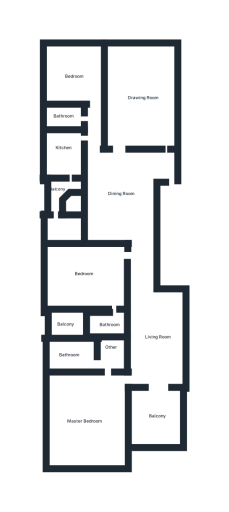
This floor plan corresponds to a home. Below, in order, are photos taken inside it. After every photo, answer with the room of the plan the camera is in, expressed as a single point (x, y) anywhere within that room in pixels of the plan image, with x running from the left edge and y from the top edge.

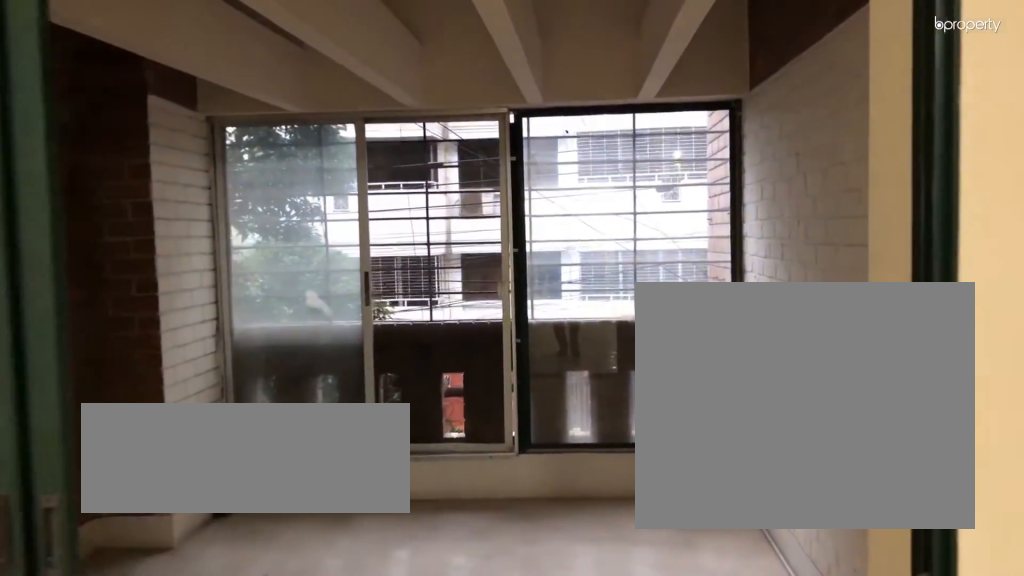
(155, 416)
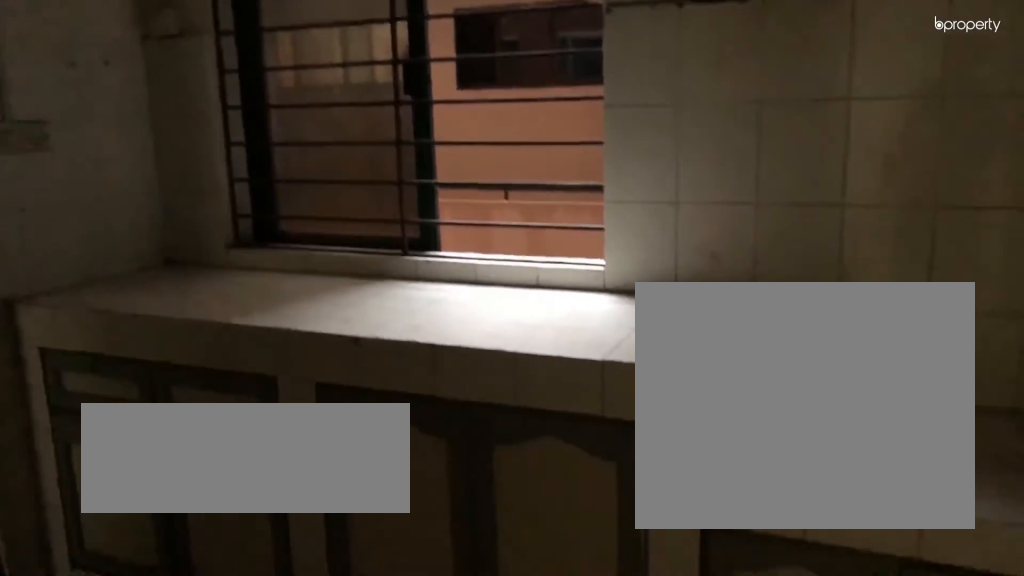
(66, 160)
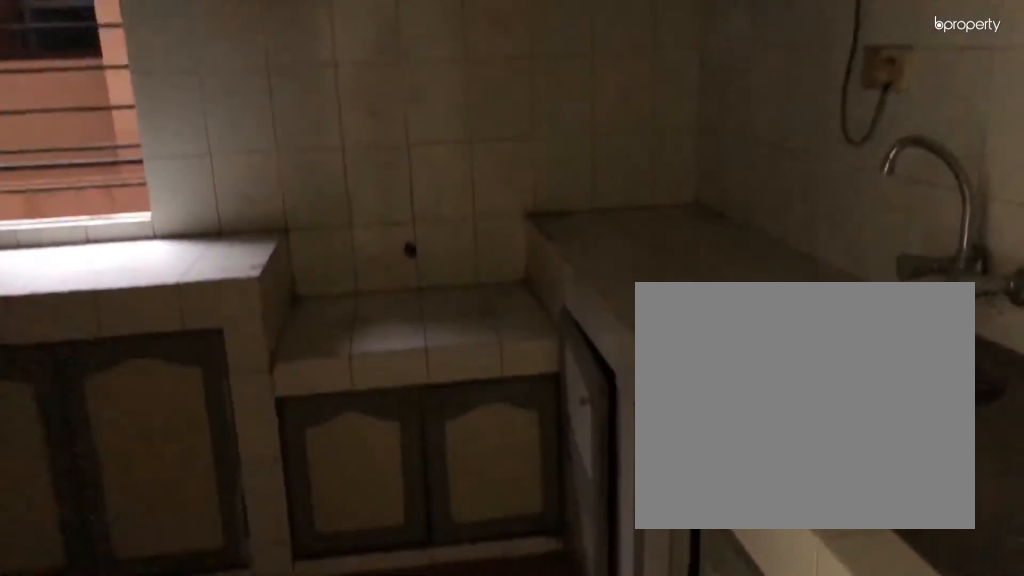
(66, 160)
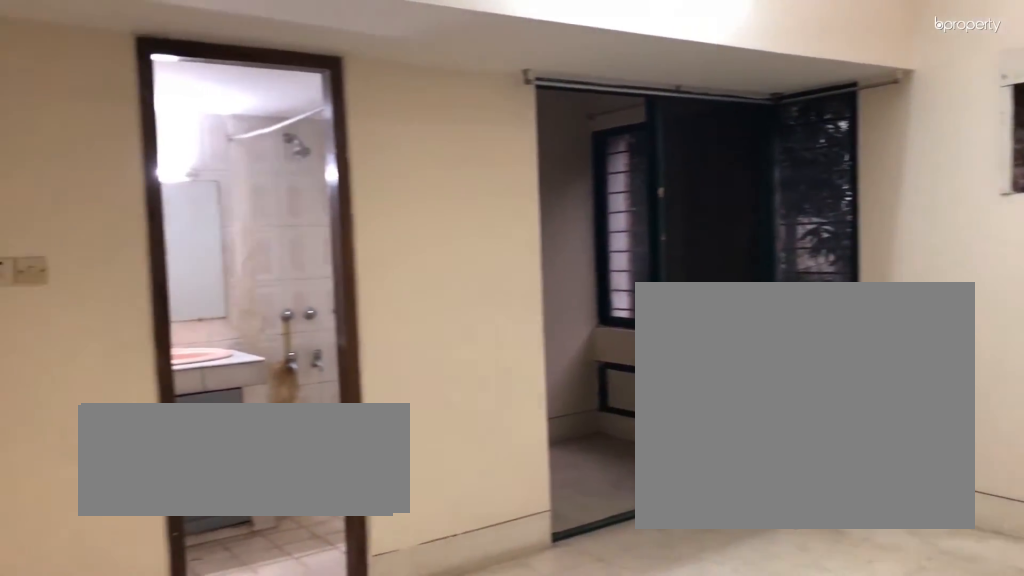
(86, 271)
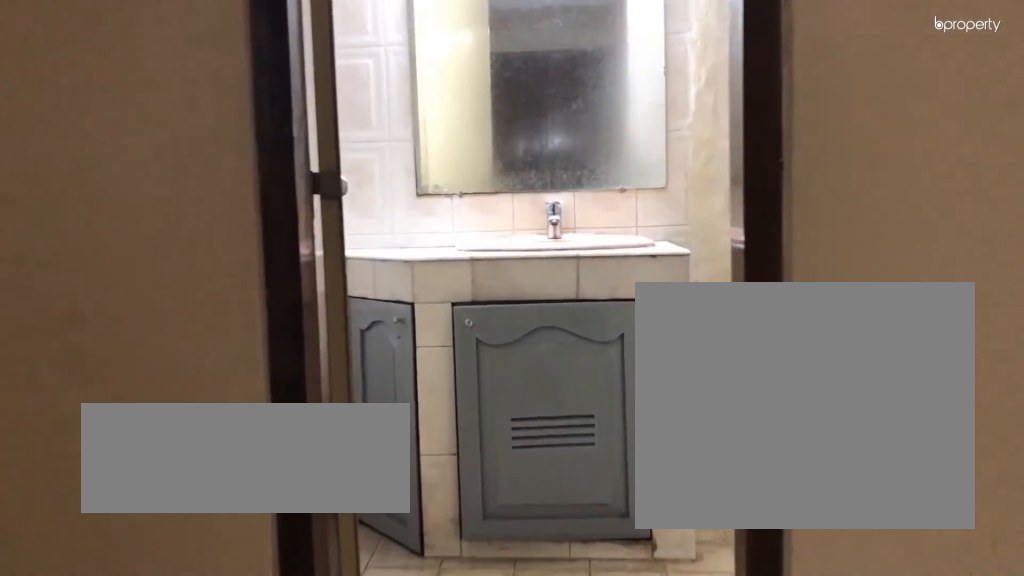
(106, 325)
